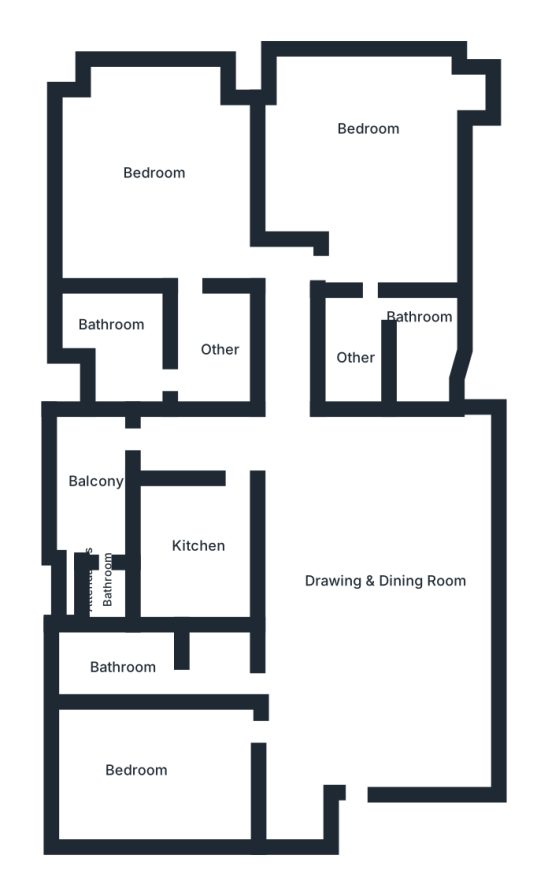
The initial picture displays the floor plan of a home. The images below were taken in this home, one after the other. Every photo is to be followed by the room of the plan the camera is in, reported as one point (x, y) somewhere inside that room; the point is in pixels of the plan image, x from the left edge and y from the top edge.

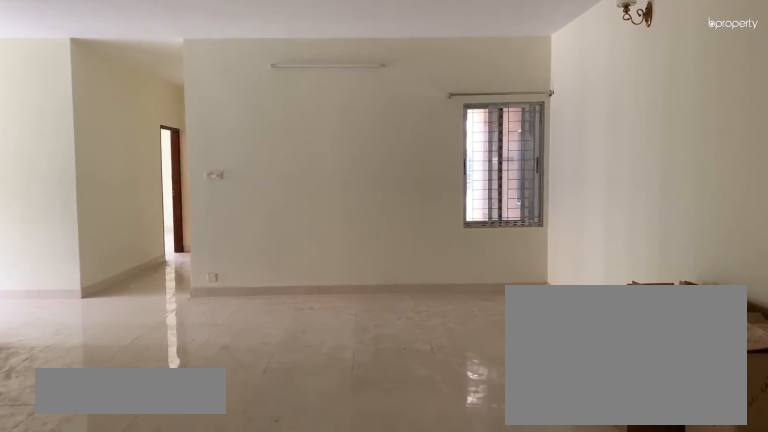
(378, 584)
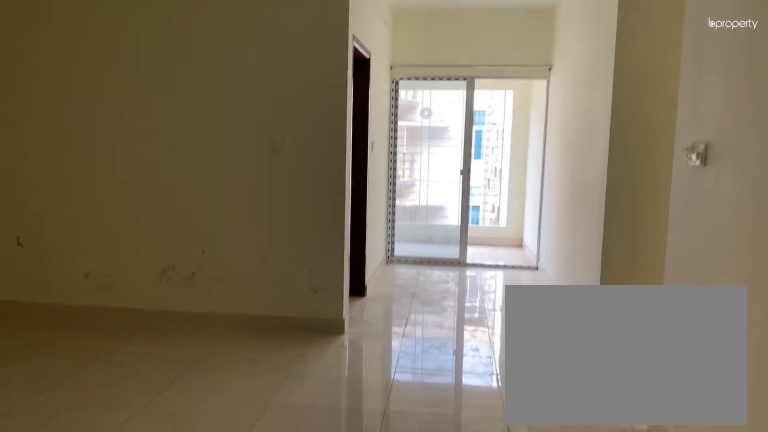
(378, 584)
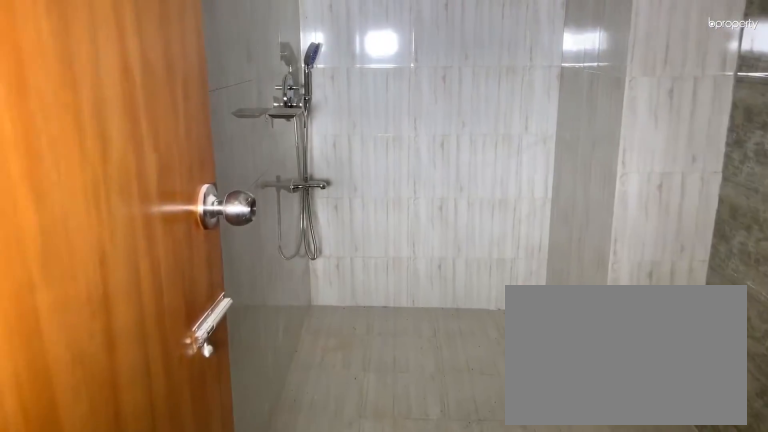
(128, 670)
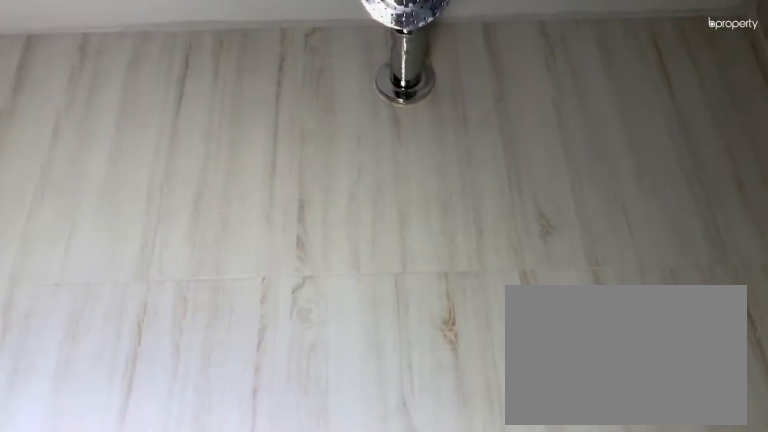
(128, 670)
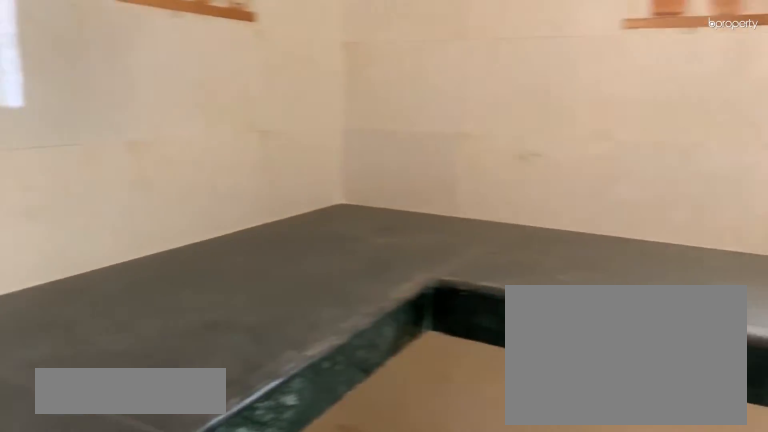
(197, 556)
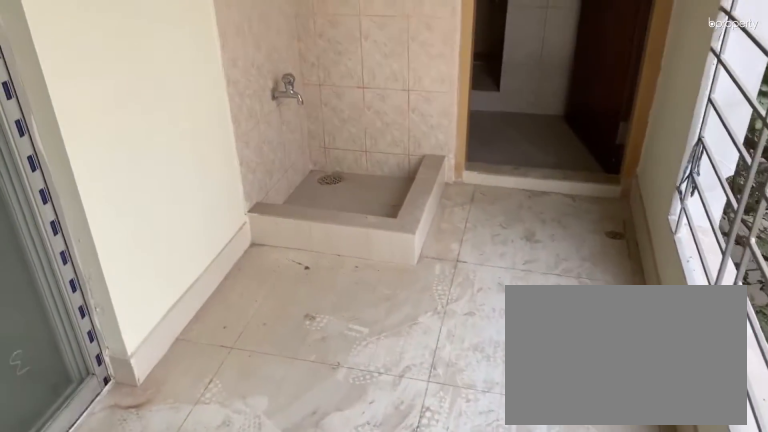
(91, 483)
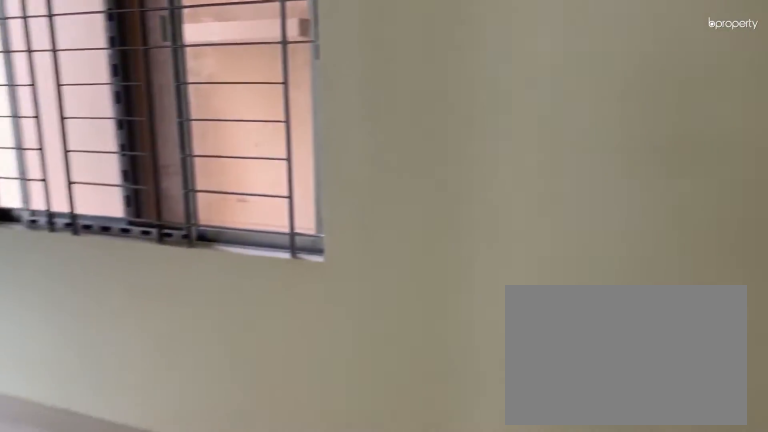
(371, 170)
